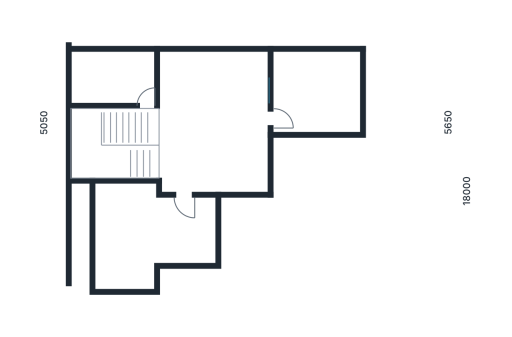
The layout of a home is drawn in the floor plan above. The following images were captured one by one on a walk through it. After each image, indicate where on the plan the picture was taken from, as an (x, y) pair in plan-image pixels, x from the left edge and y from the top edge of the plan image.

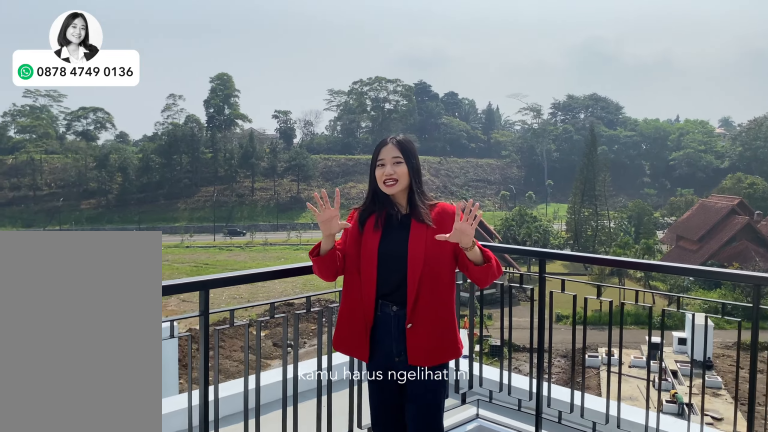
(315, 83)
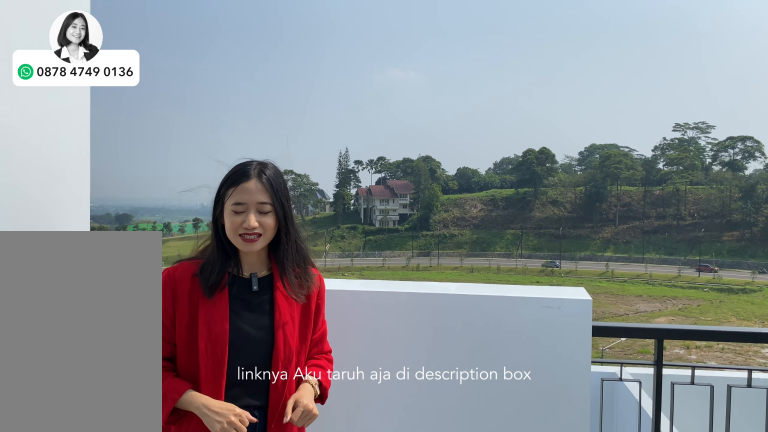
(315, 83)
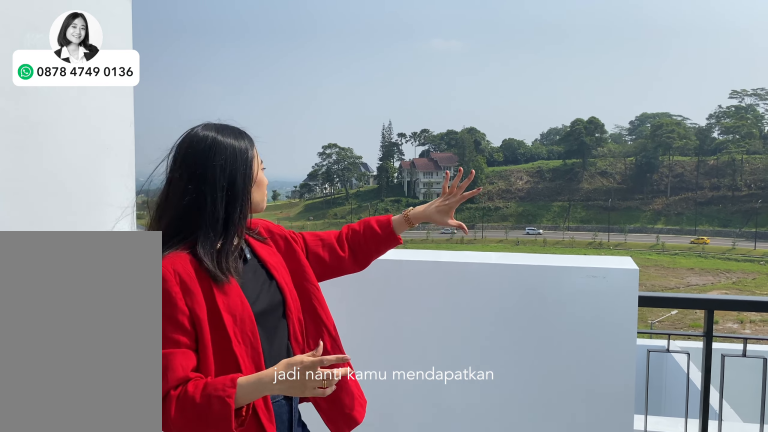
(315, 83)
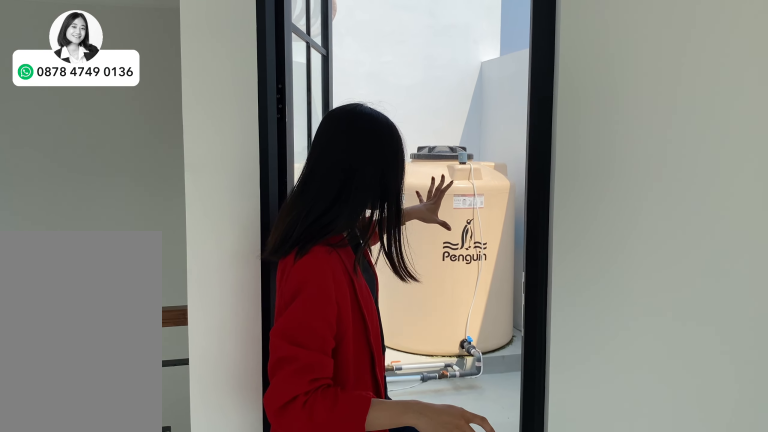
(210, 120)
